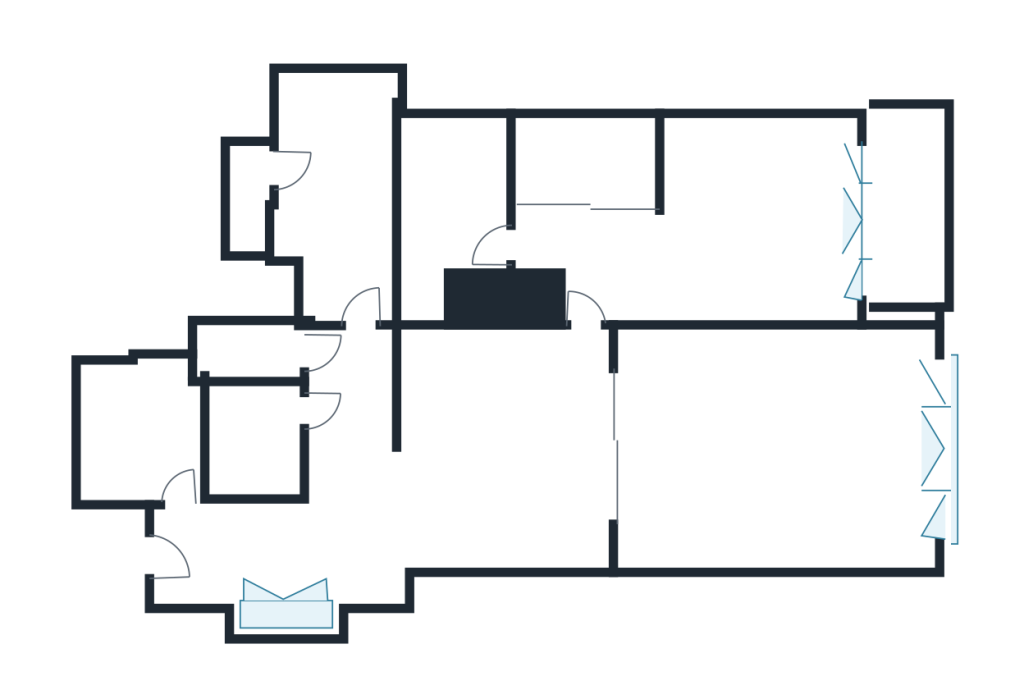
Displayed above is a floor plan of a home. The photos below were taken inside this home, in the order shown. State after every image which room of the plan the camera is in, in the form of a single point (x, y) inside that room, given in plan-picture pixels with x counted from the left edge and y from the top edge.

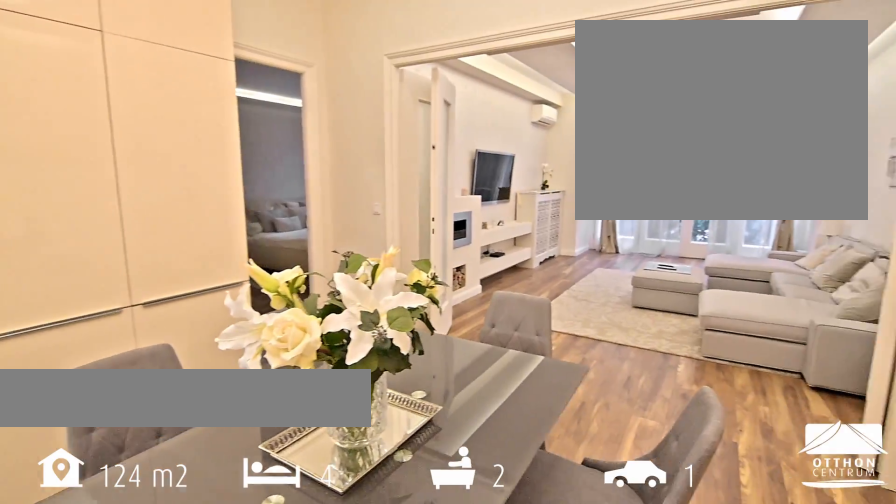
(534, 461)
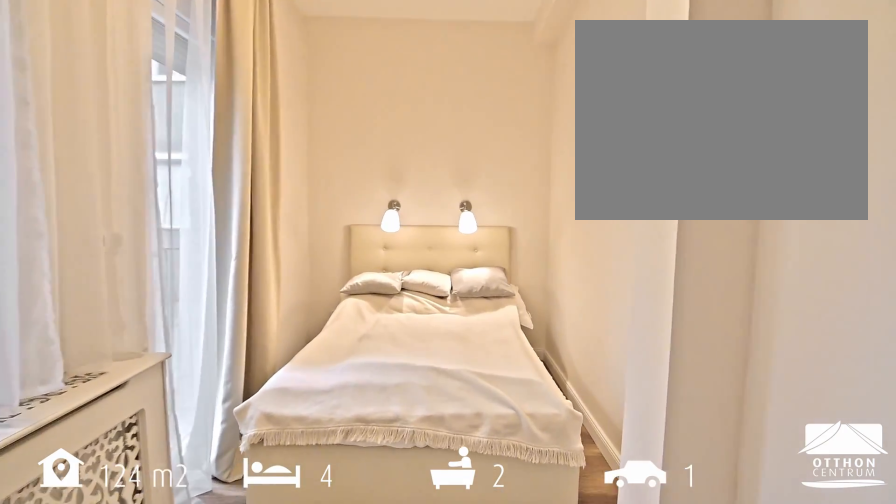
(338, 167)
